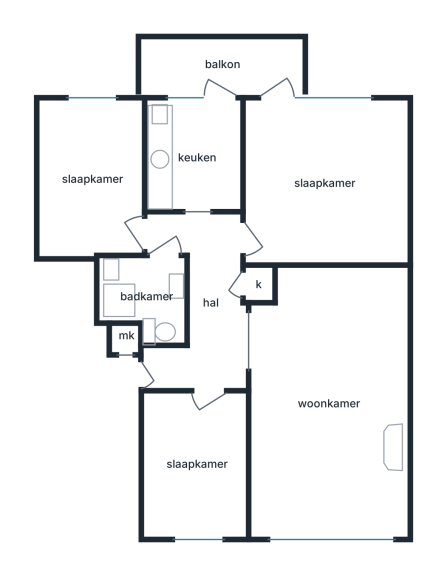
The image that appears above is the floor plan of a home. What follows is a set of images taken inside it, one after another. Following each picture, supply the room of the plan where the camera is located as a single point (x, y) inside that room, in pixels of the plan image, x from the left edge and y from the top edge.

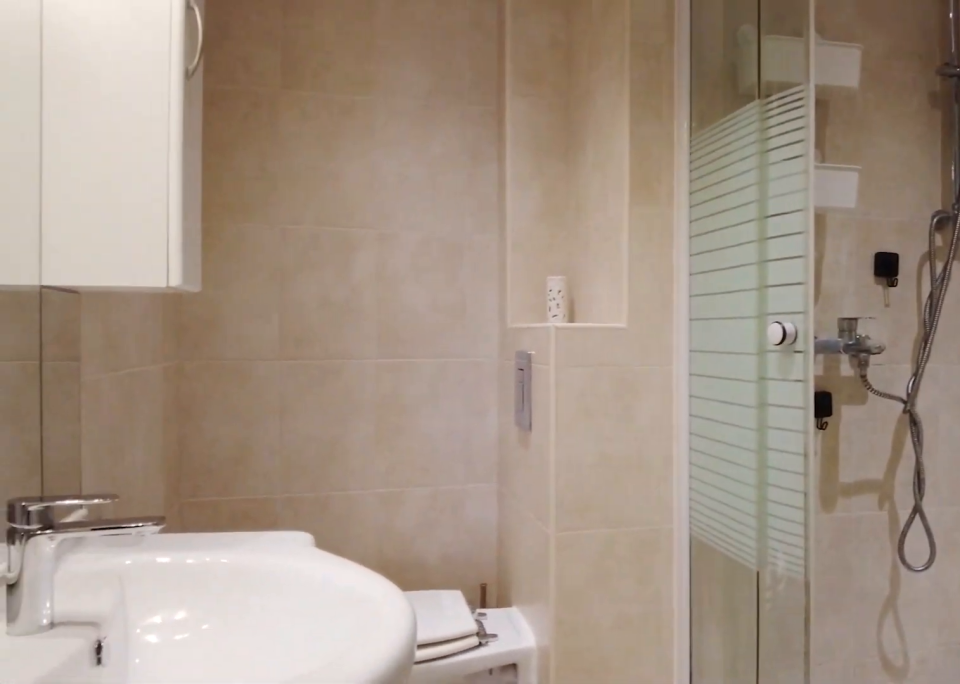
(147, 295)
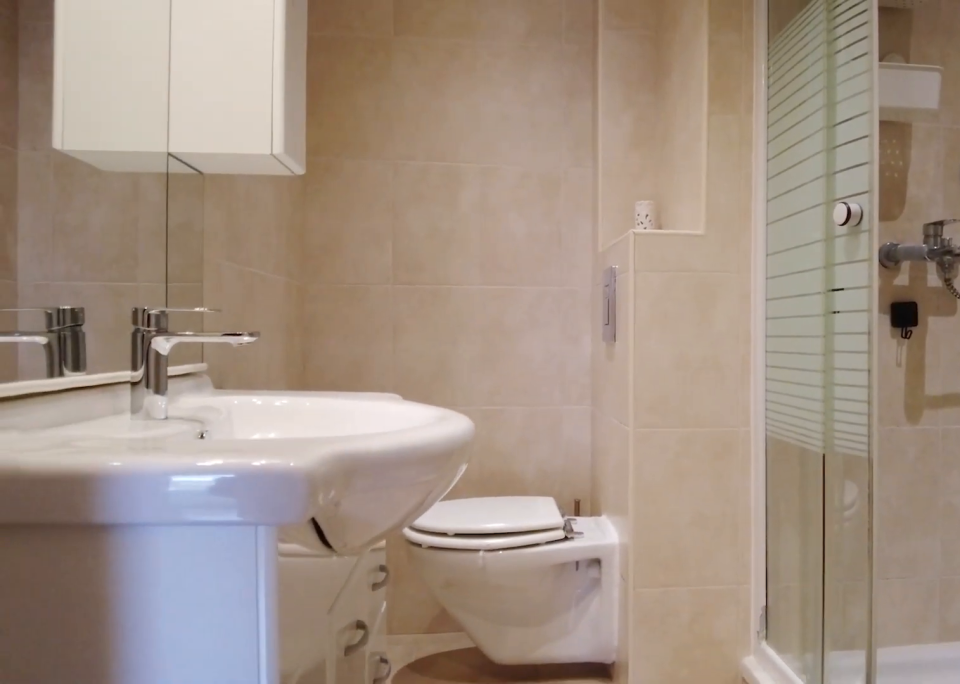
(147, 295)
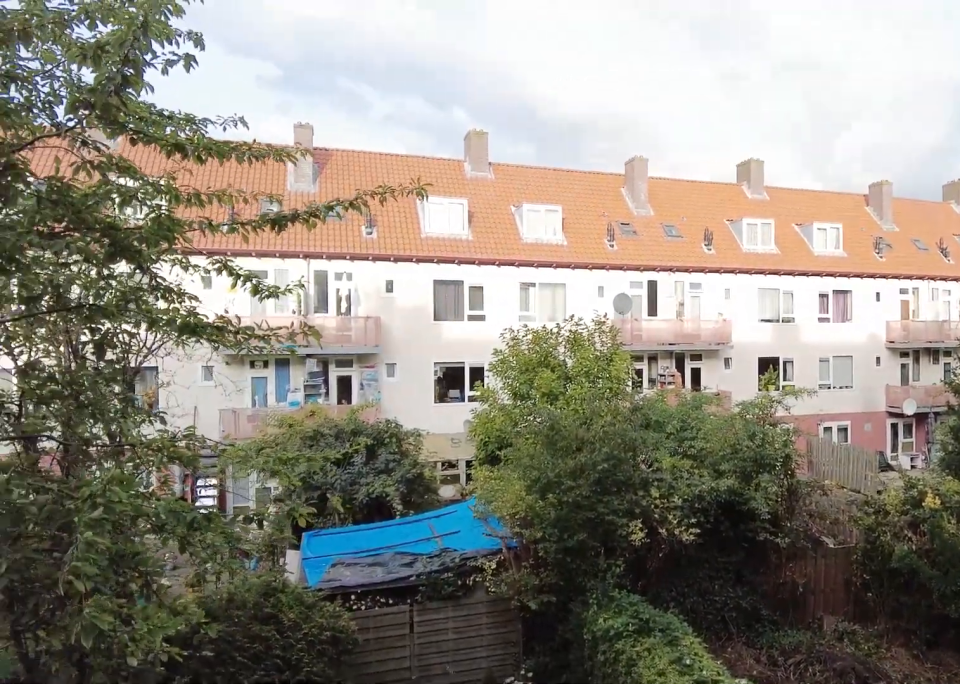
(221, 68)
